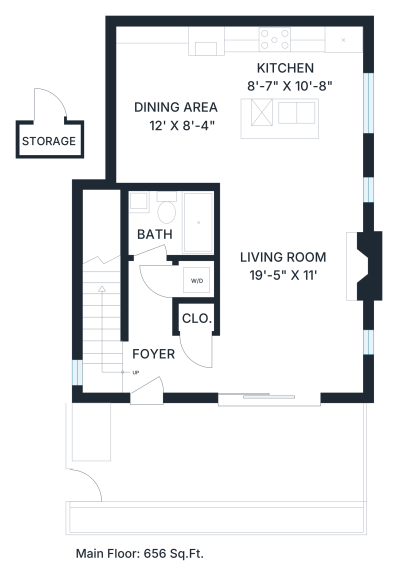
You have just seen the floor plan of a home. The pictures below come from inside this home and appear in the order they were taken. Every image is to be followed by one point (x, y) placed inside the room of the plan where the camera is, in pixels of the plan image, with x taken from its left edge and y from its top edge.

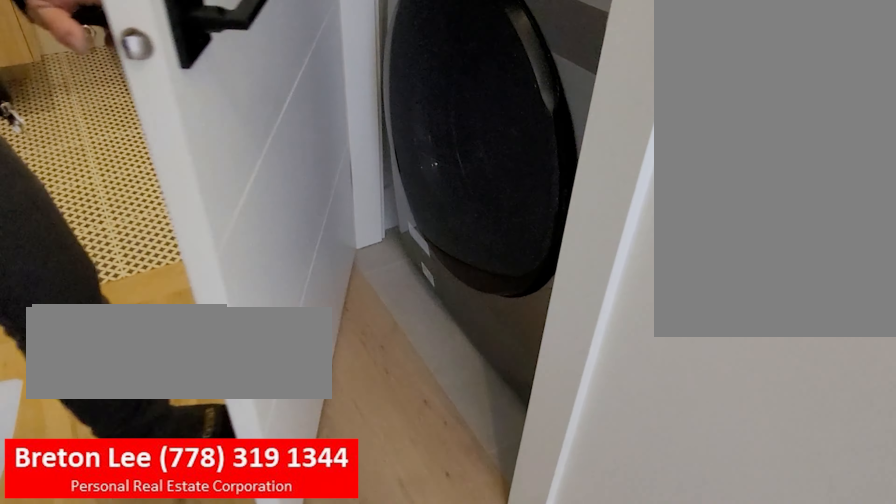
(198, 279)
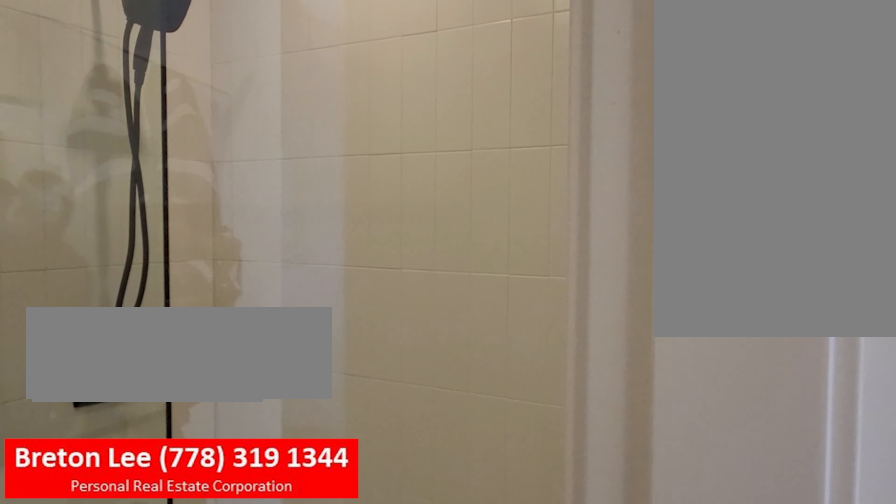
(155, 237)
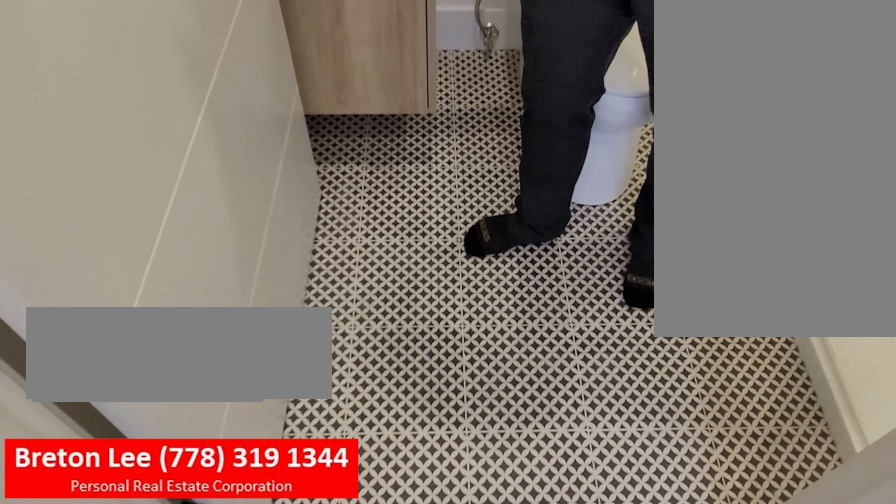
(155, 237)
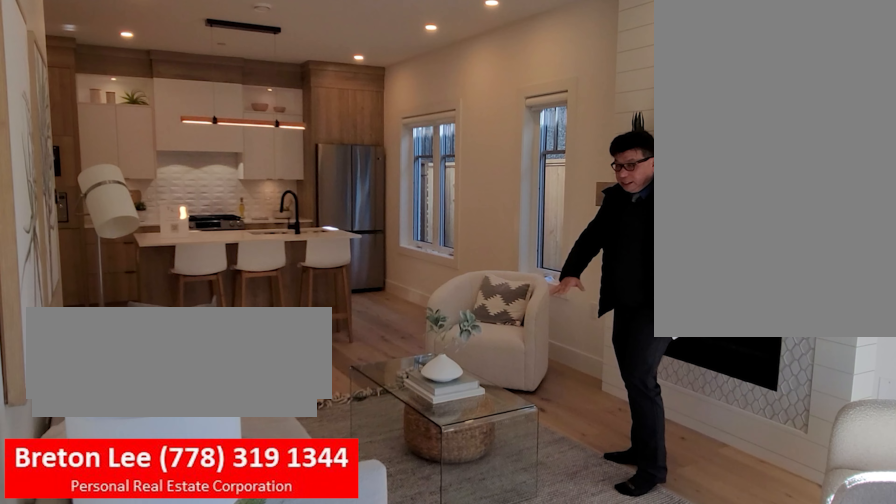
(280, 311)
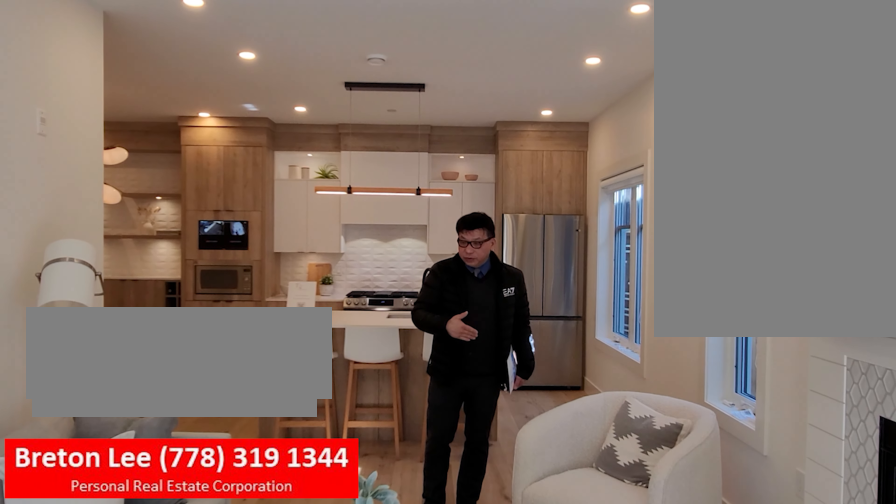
(280, 311)
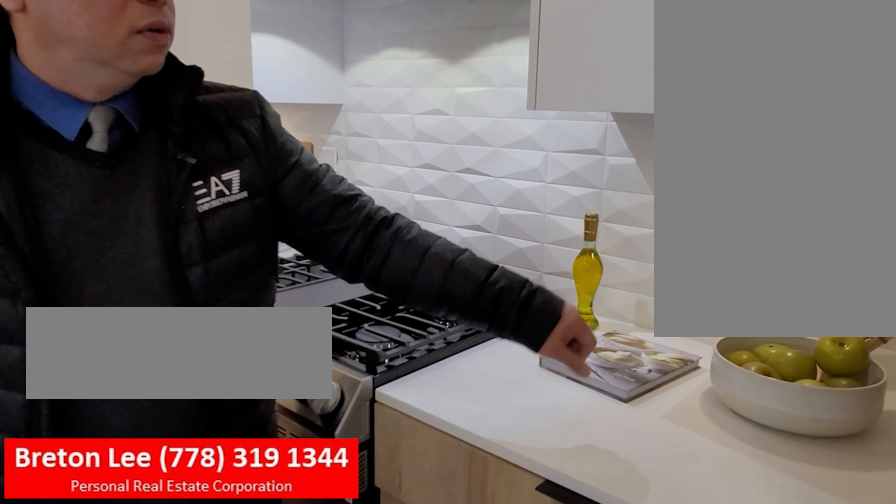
(340, 111)
